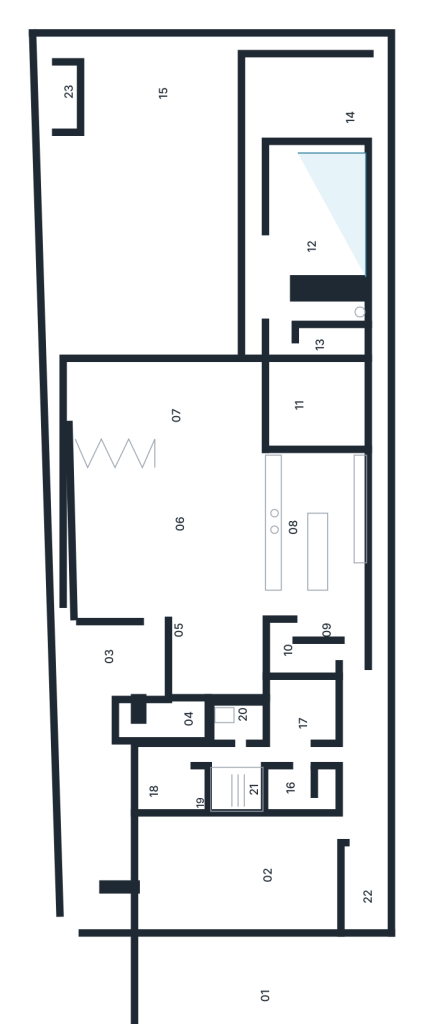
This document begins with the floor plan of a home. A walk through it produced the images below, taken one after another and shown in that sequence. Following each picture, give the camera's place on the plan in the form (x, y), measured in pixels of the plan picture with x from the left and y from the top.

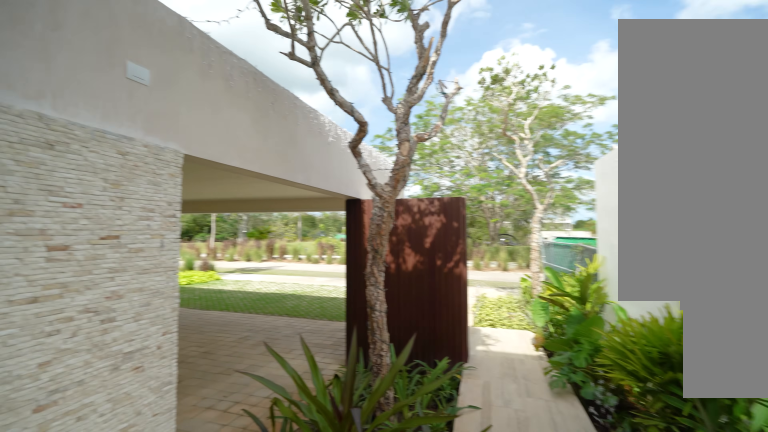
(108, 783)
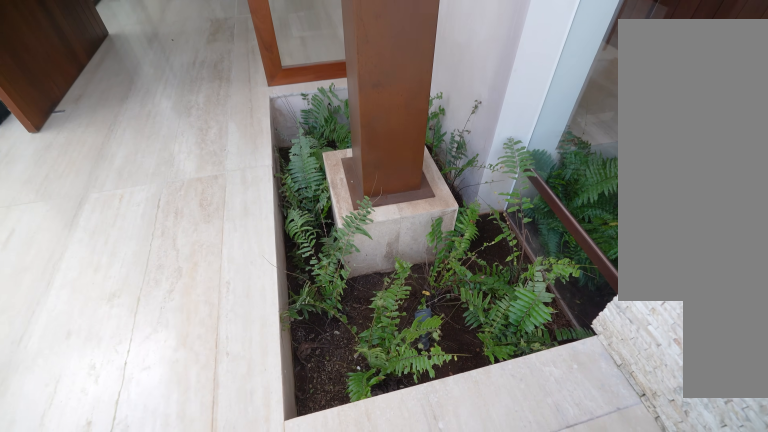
(106, 777)
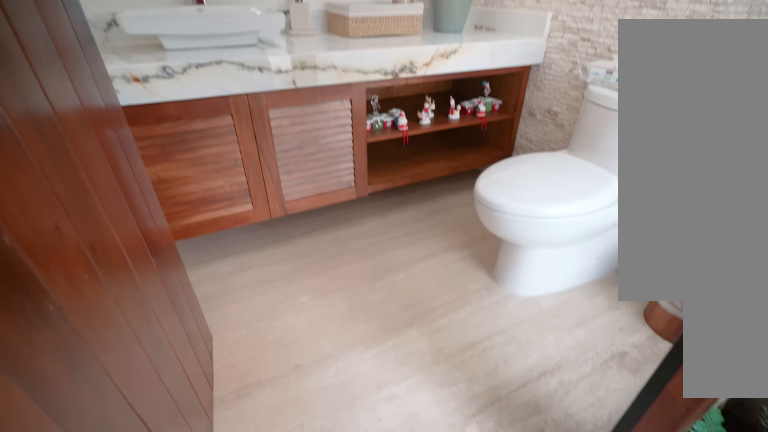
(156, 710)
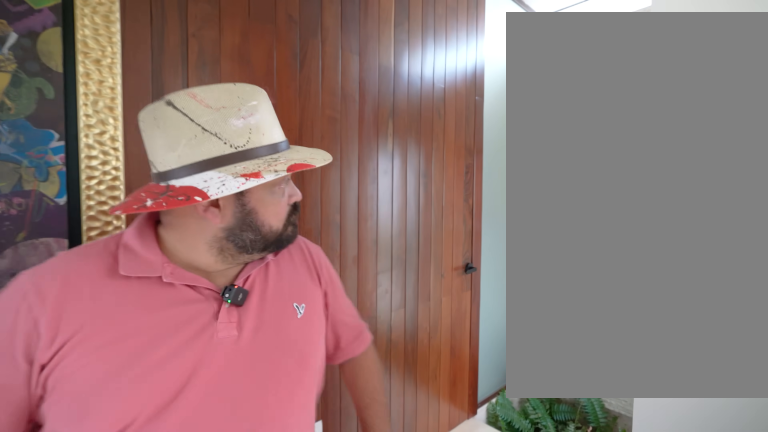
(156, 712)
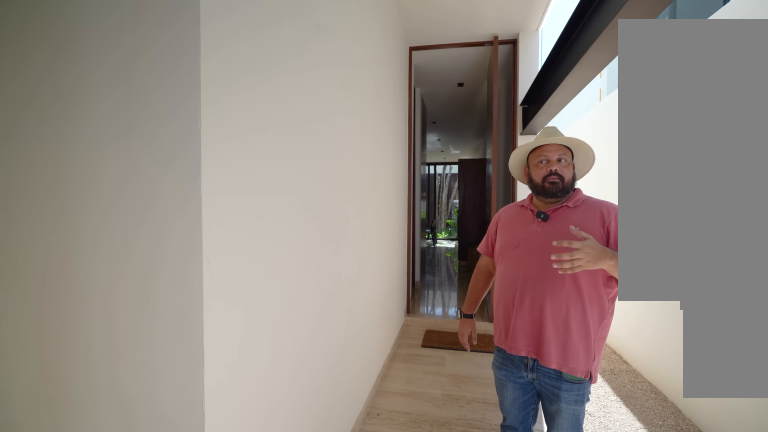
(352, 751)
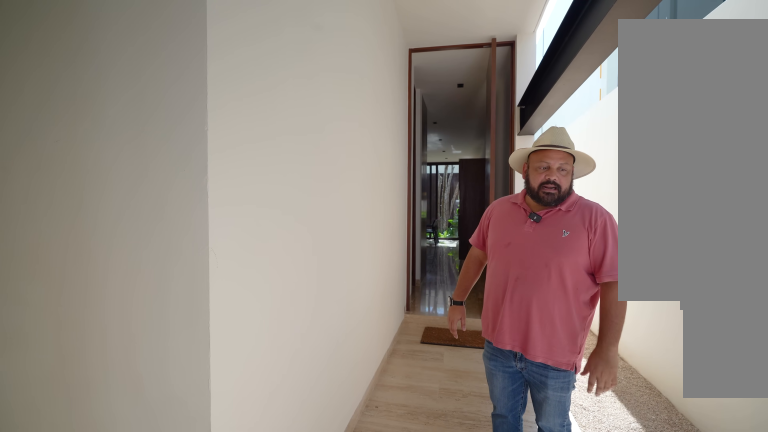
(352, 751)
